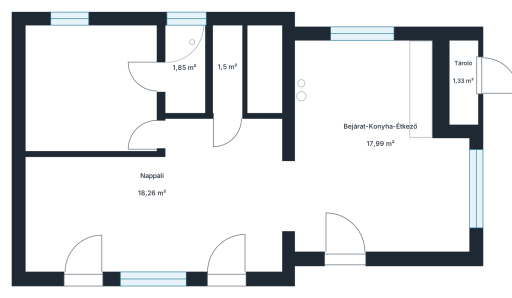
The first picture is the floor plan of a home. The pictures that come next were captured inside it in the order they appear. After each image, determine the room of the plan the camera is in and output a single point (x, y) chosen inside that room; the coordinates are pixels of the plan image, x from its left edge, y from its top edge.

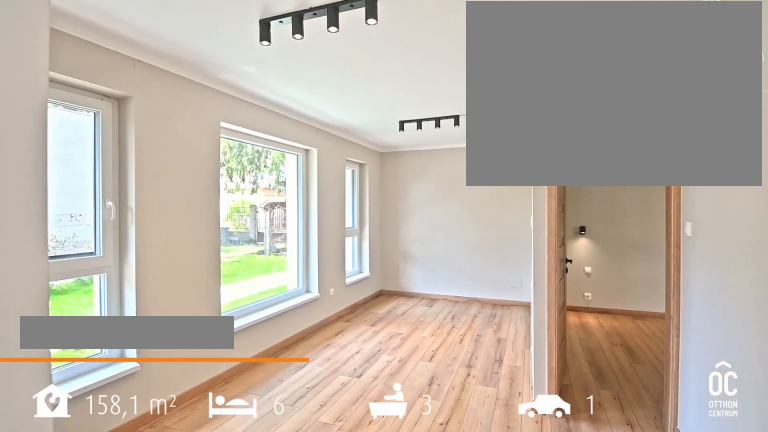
(152, 212)
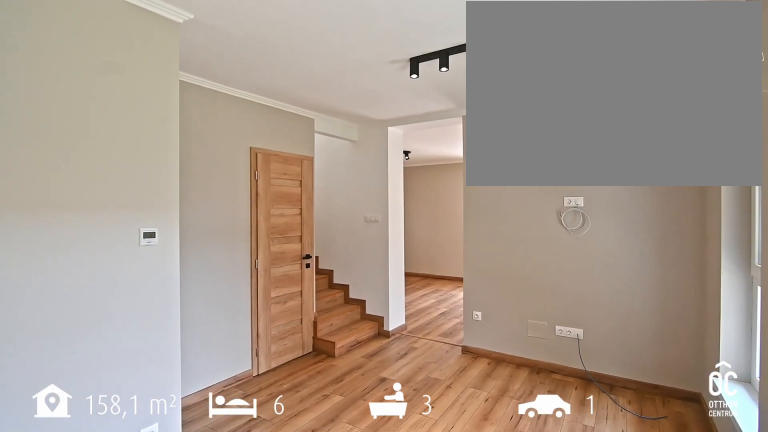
(152, 212)
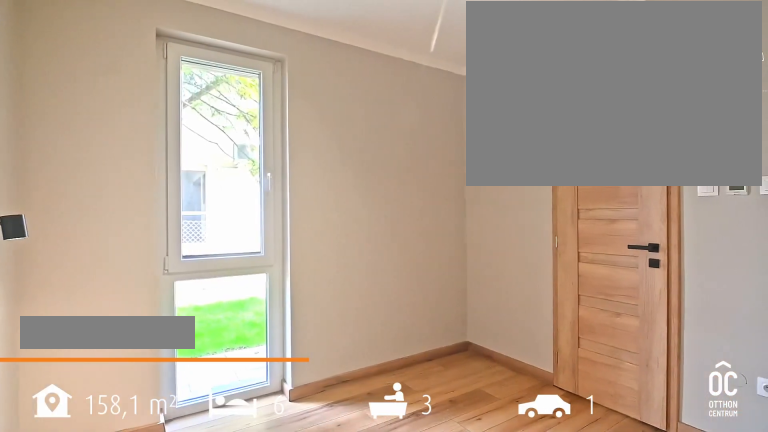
(91, 86)
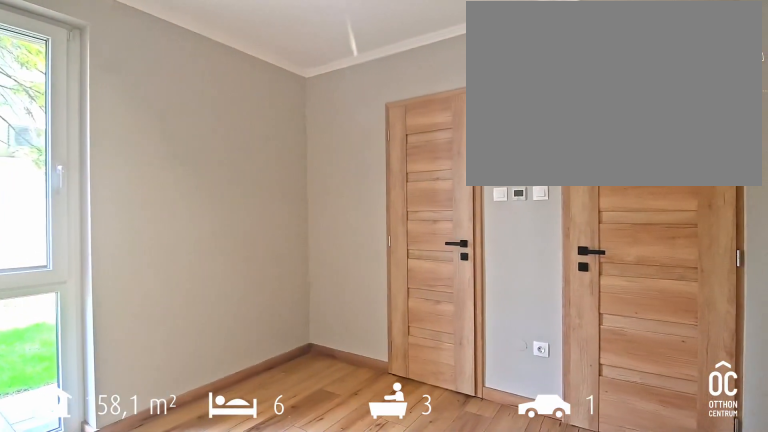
(91, 86)
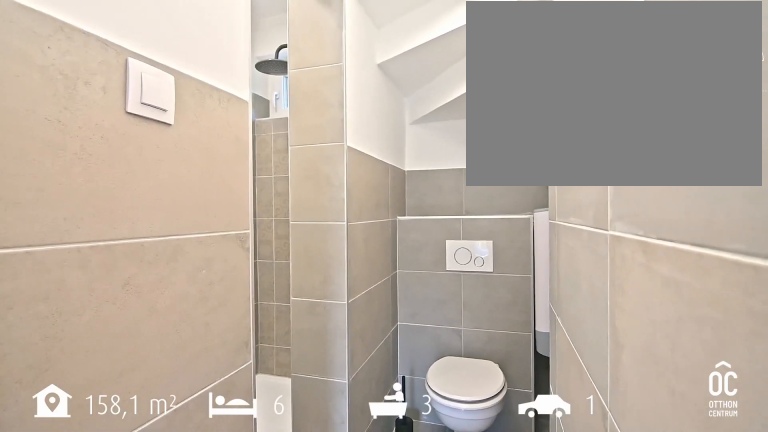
(185, 71)
